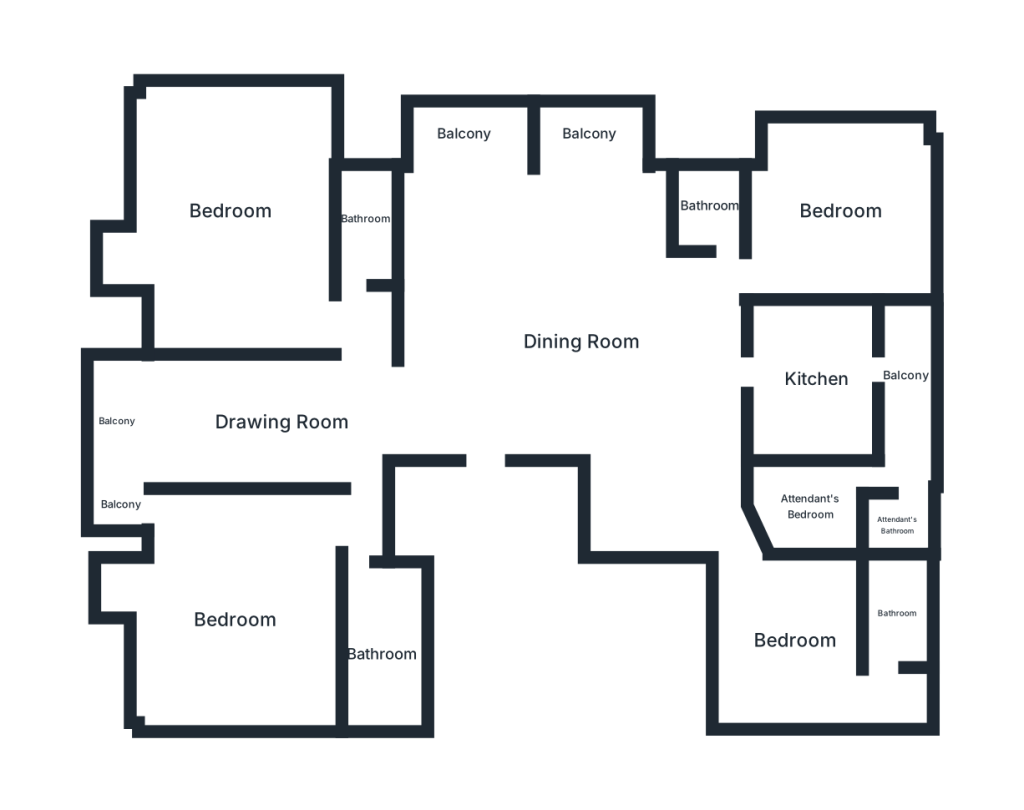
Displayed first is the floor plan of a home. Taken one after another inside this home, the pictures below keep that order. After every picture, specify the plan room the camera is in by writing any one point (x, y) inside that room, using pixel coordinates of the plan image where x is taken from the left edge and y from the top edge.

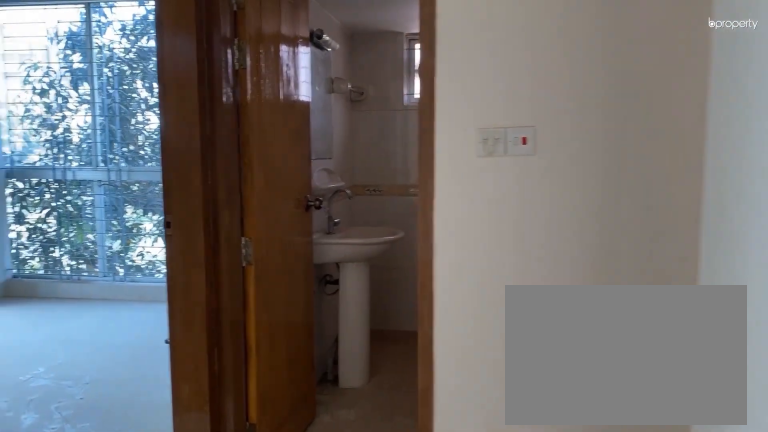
(334, 367)
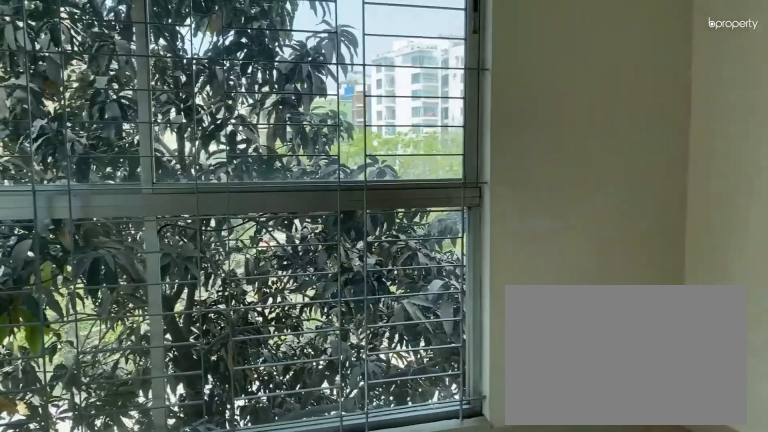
(229, 207)
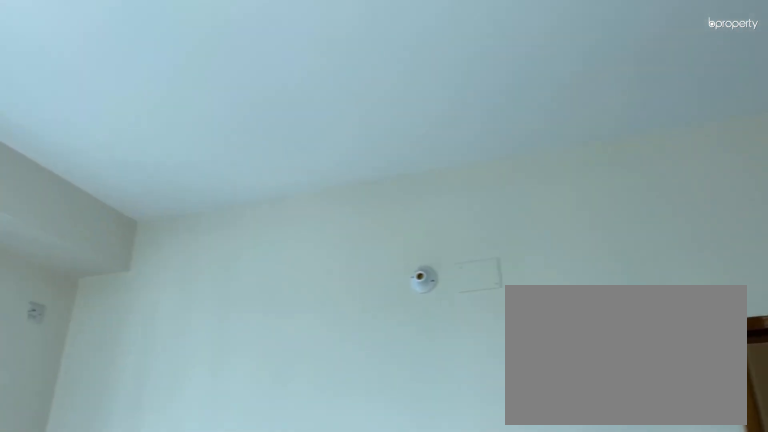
(229, 207)
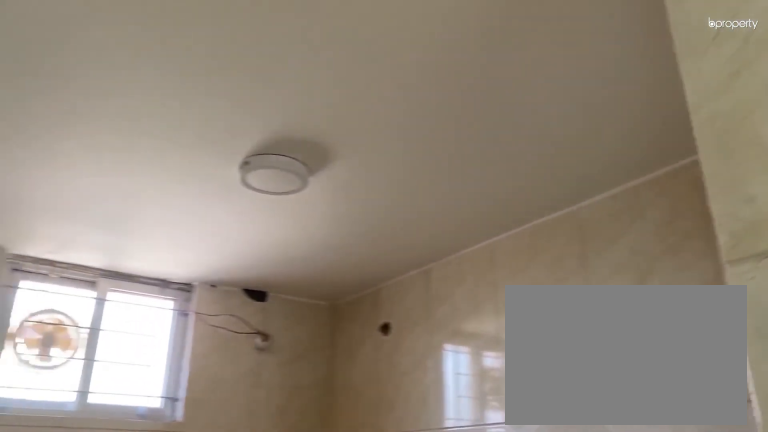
(368, 220)
